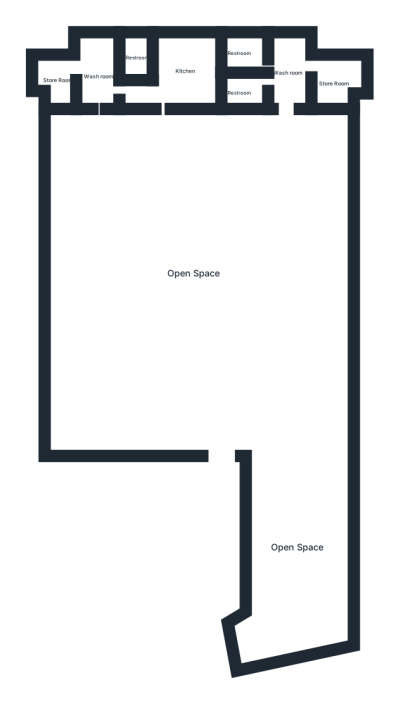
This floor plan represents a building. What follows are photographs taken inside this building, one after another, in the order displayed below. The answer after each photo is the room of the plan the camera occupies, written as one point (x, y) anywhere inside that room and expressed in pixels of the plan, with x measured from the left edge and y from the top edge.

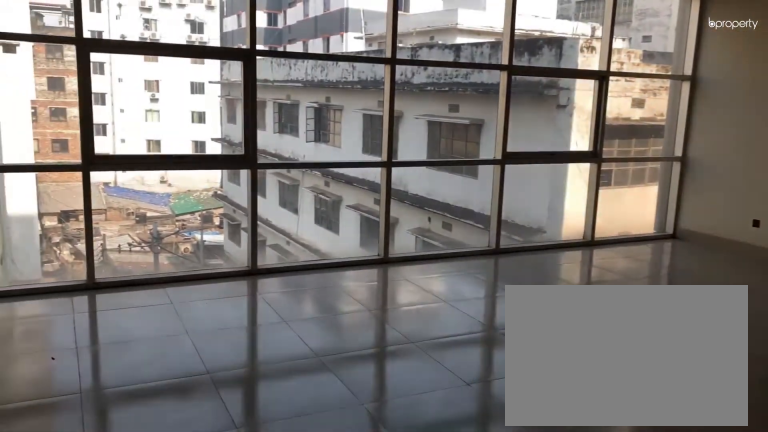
(191, 272)
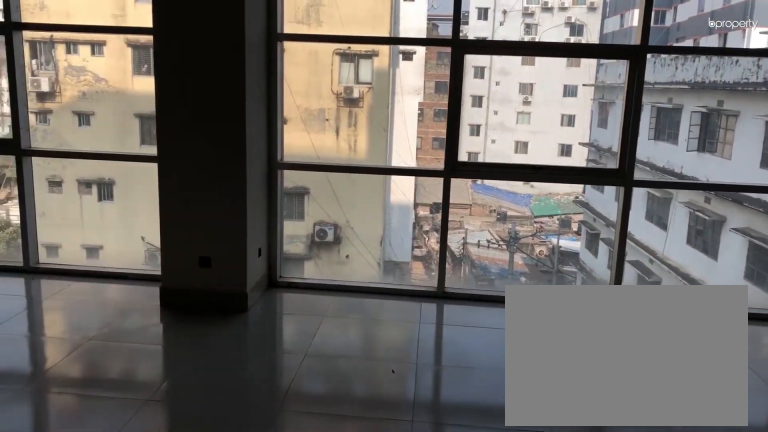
(191, 272)
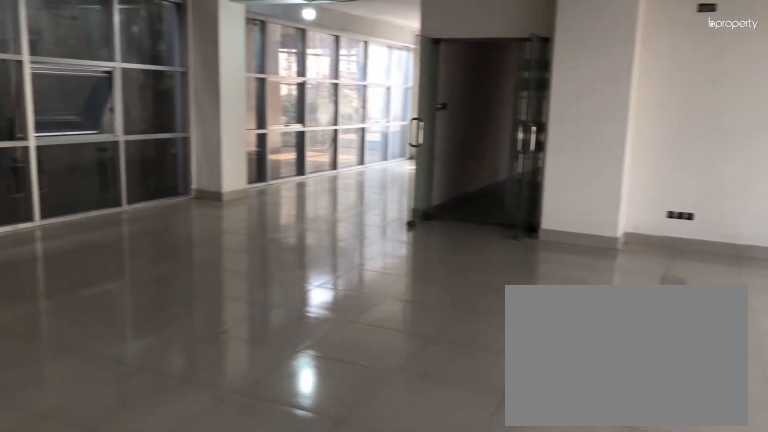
(191, 272)
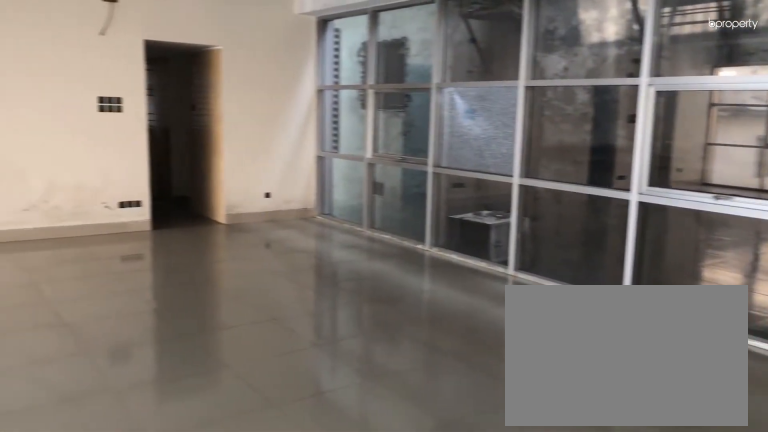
(191, 272)
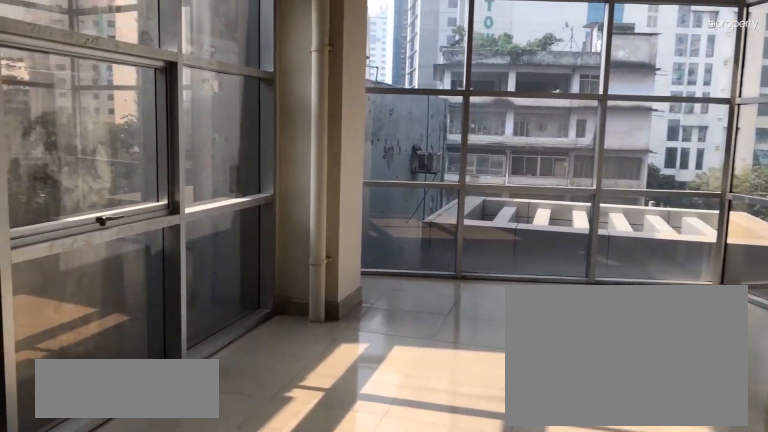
(300, 553)
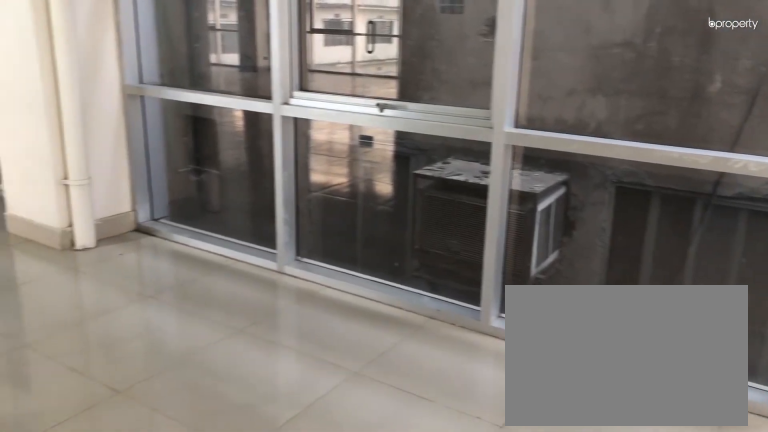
(300, 553)
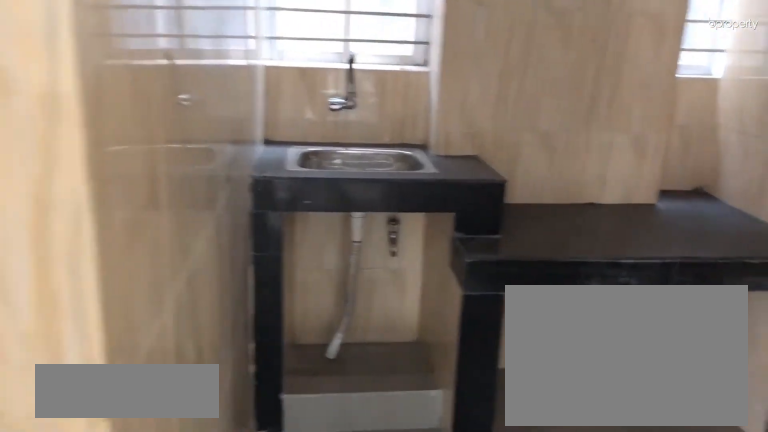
(187, 70)
